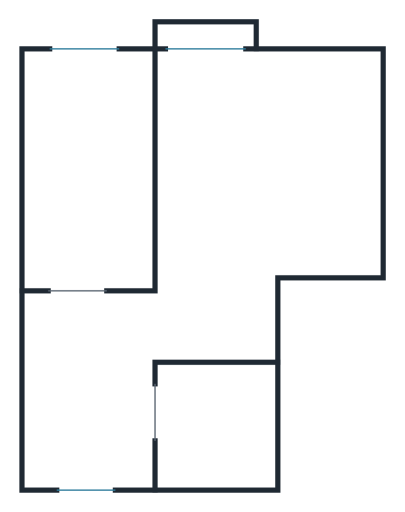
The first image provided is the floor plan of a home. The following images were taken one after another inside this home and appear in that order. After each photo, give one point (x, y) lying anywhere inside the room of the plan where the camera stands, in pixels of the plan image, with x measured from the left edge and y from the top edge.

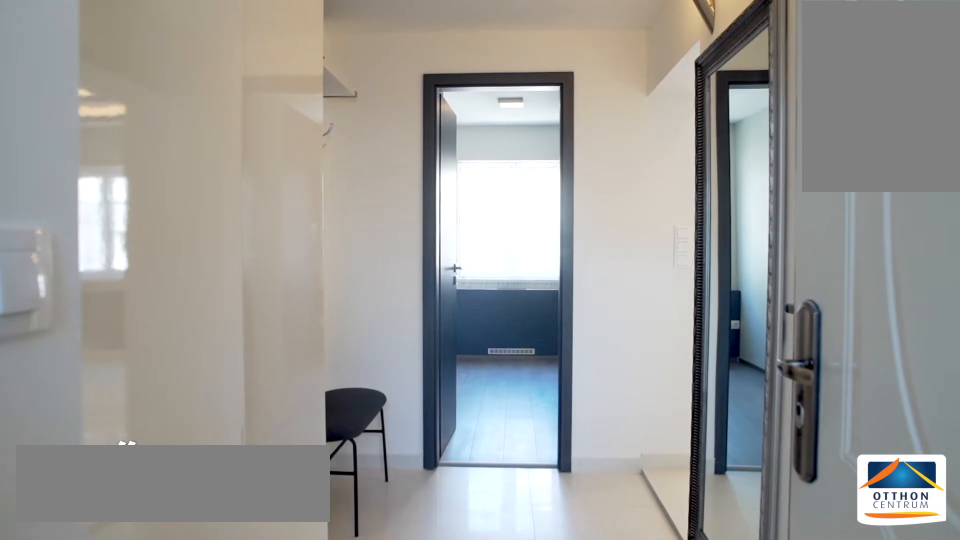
(86, 421)
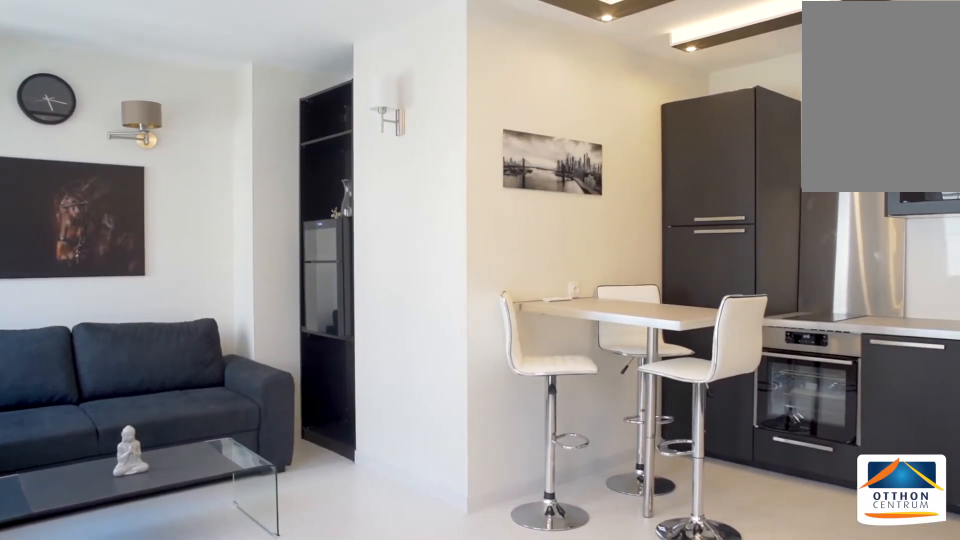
(243, 185)
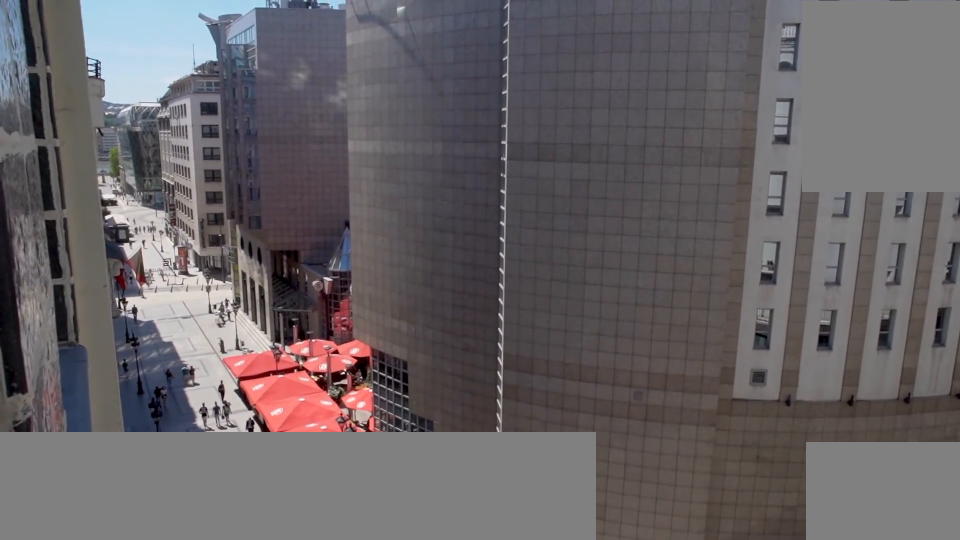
(244, 185)
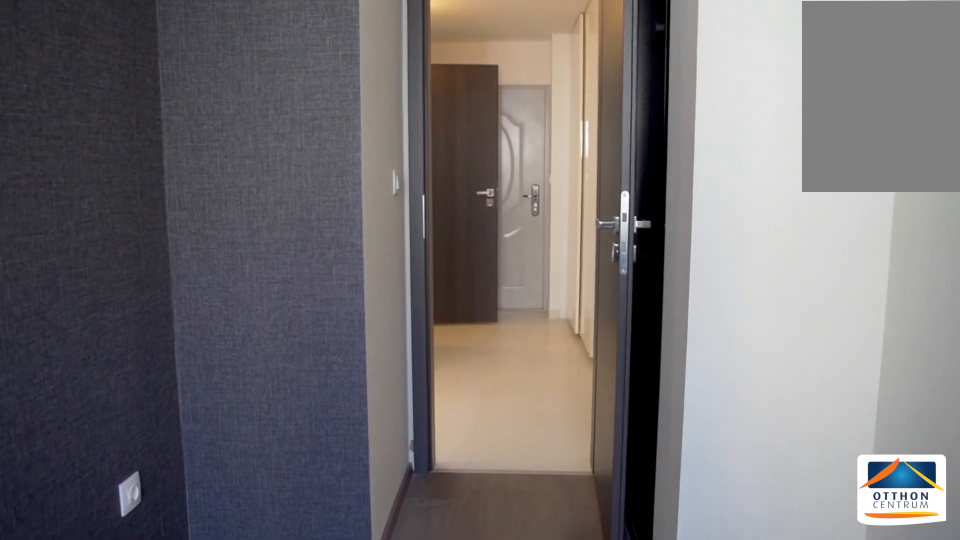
(87, 179)
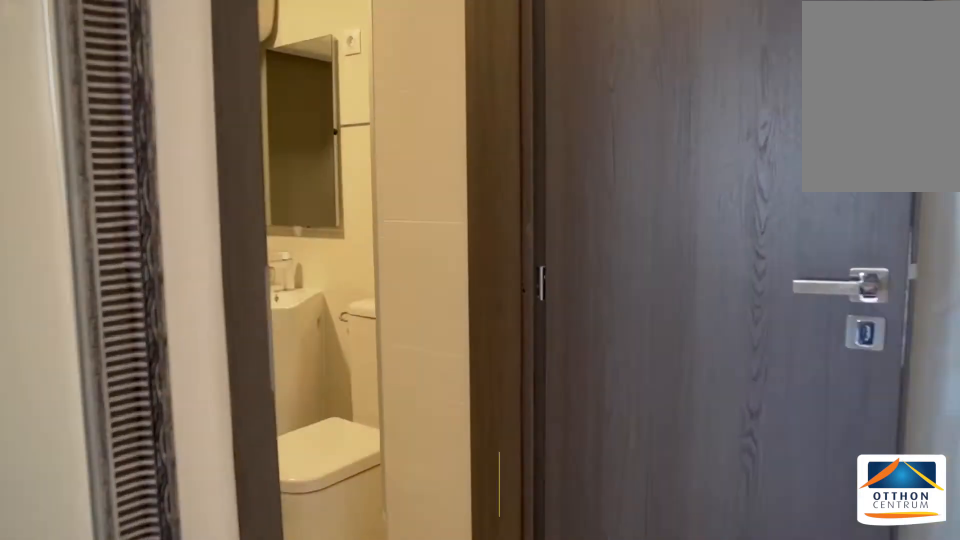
(88, 389)
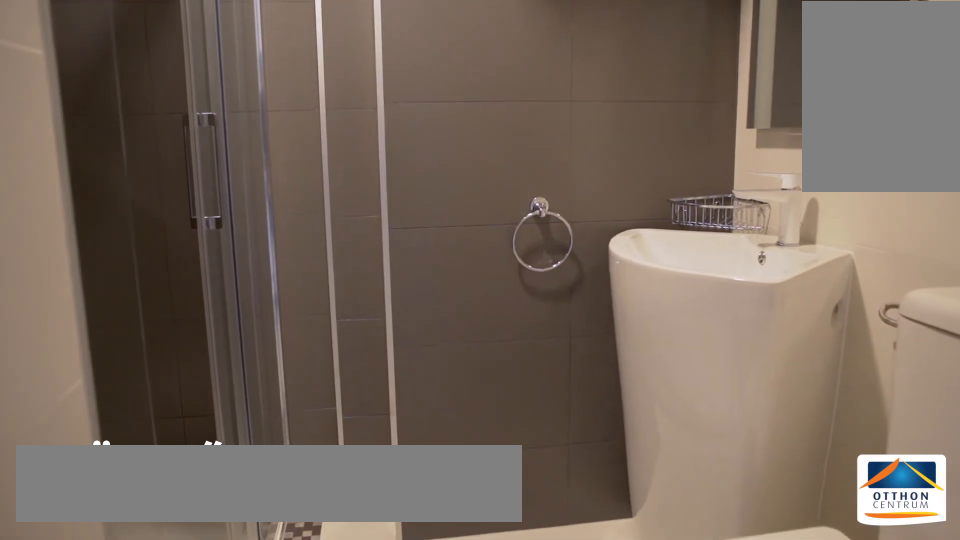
(217, 424)
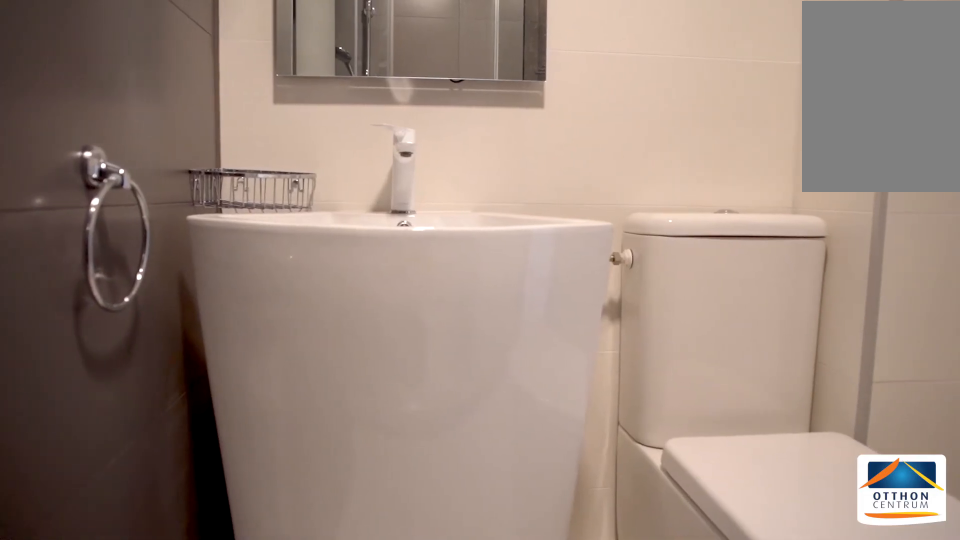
(216, 424)
